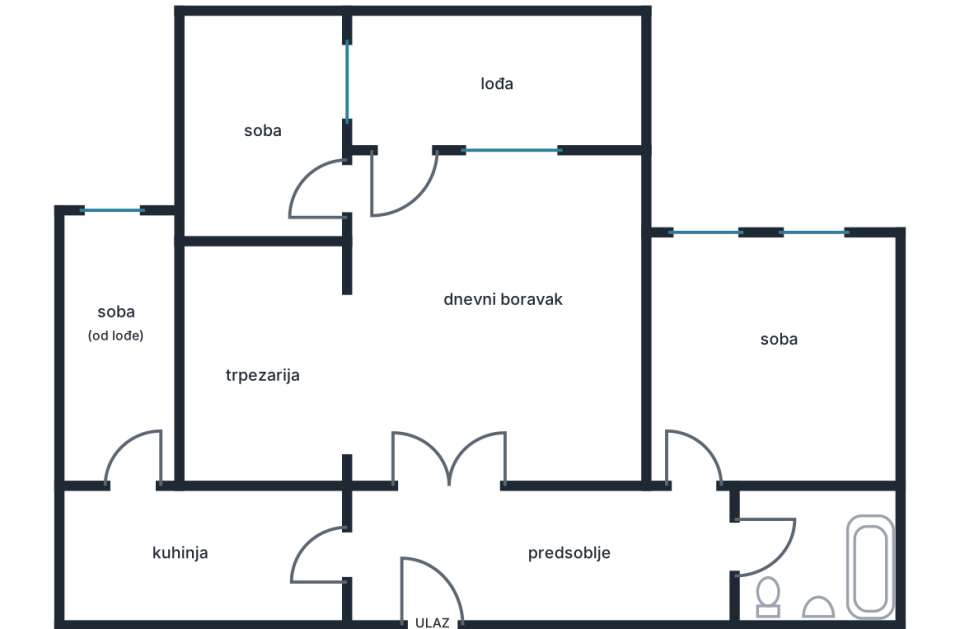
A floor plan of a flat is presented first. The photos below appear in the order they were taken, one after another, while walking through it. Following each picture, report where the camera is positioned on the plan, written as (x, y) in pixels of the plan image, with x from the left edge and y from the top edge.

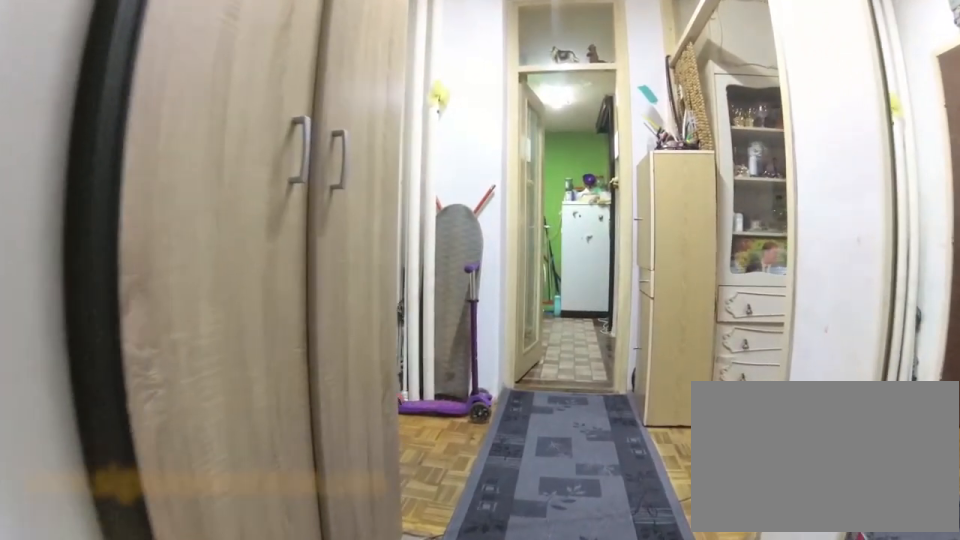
(627, 551)
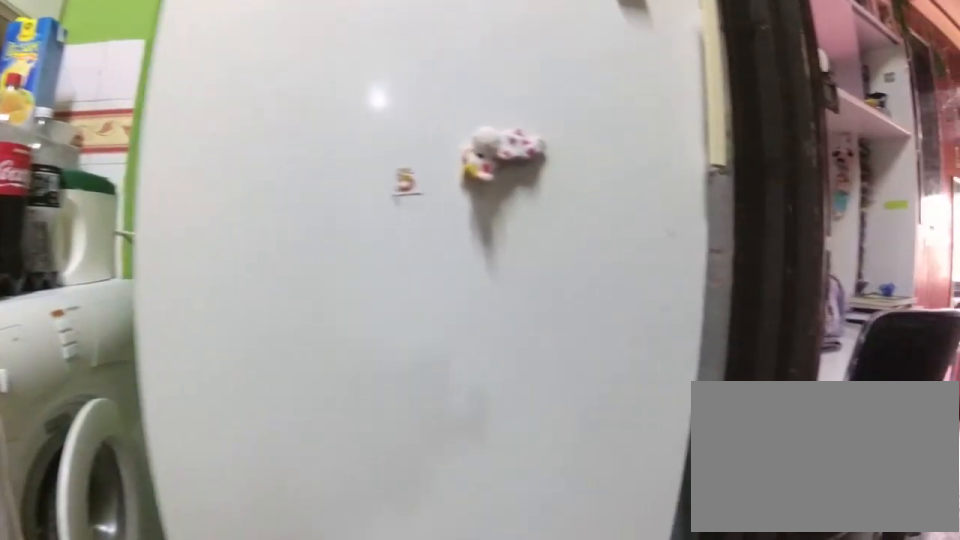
(169, 551)
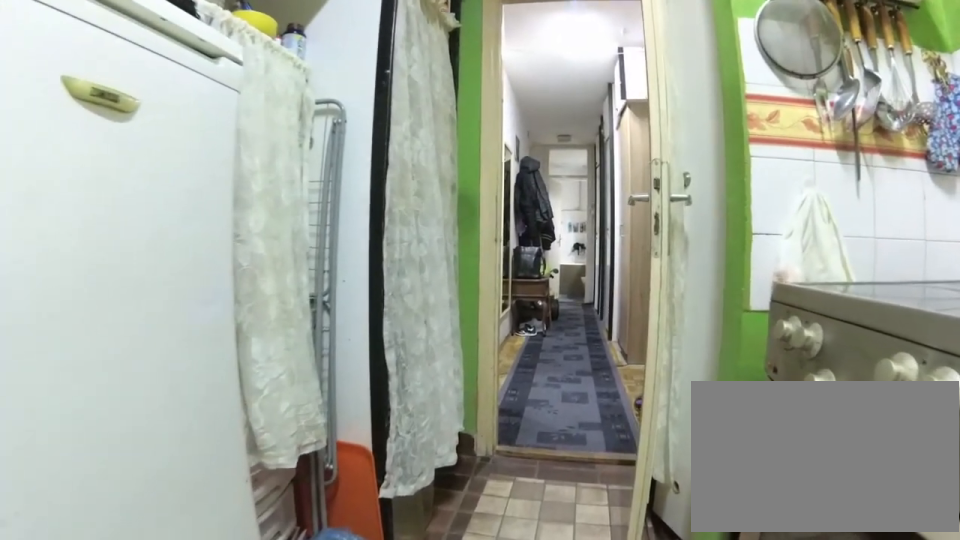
(143, 544)
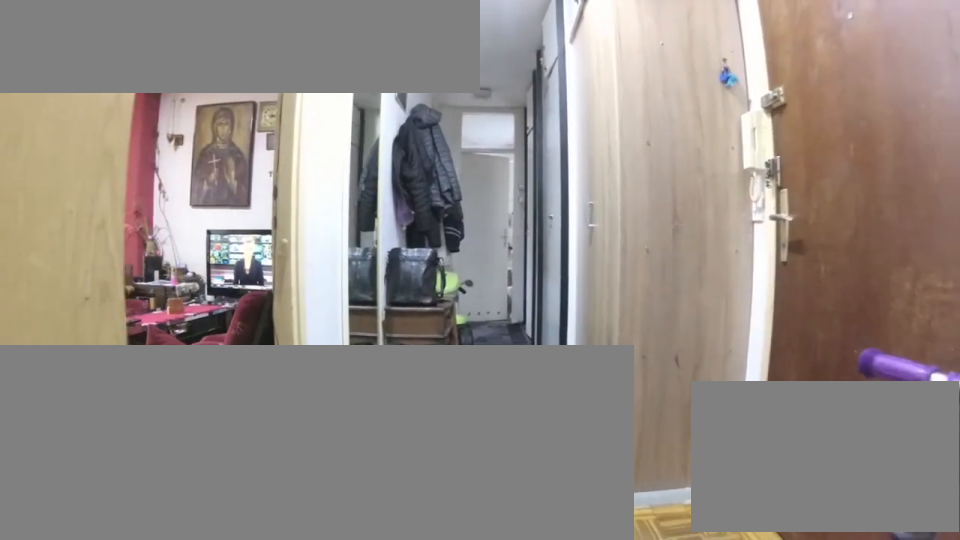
(329, 544)
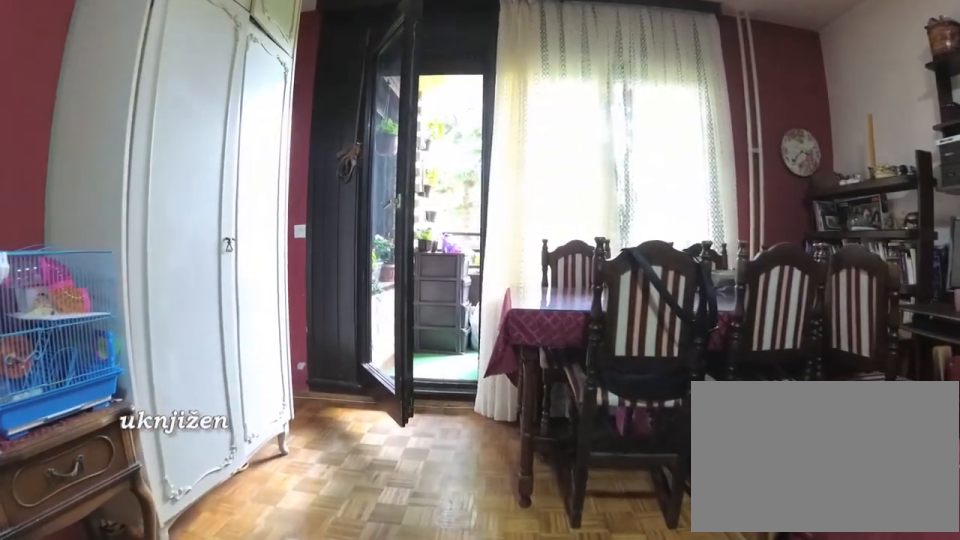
(423, 366)
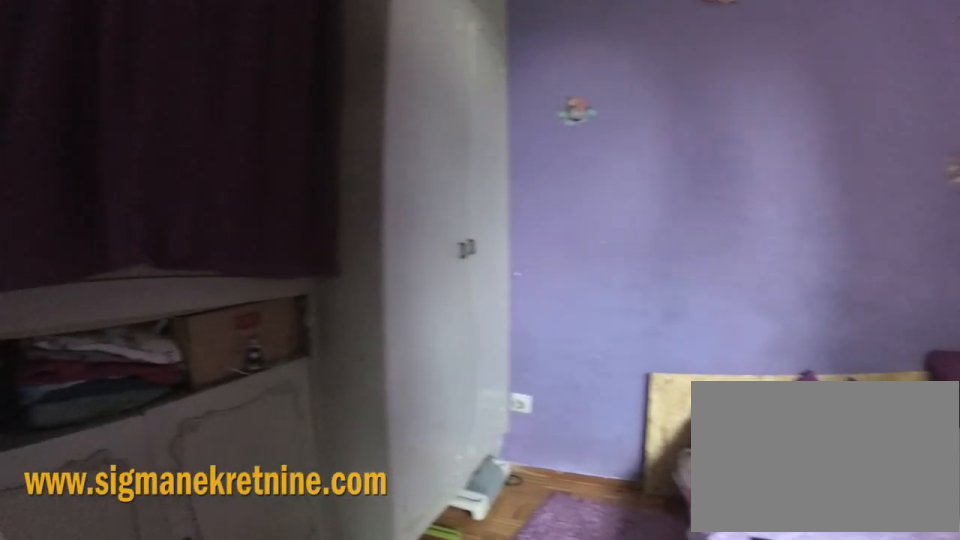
(361, 218)
